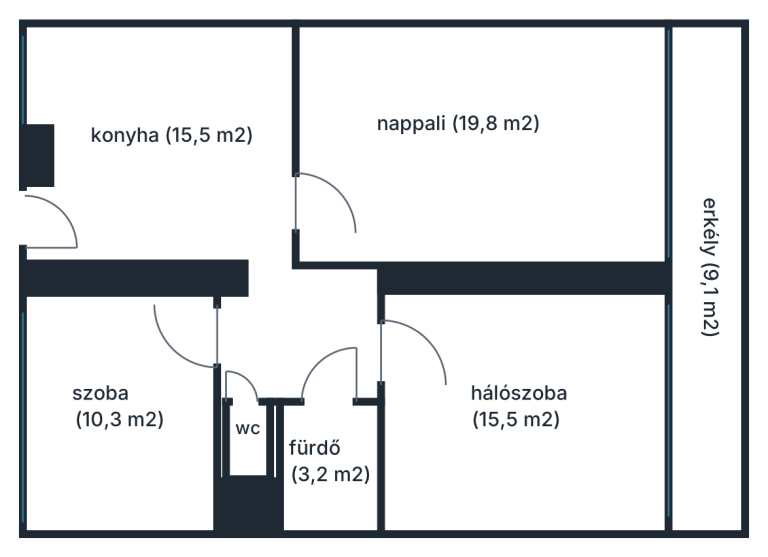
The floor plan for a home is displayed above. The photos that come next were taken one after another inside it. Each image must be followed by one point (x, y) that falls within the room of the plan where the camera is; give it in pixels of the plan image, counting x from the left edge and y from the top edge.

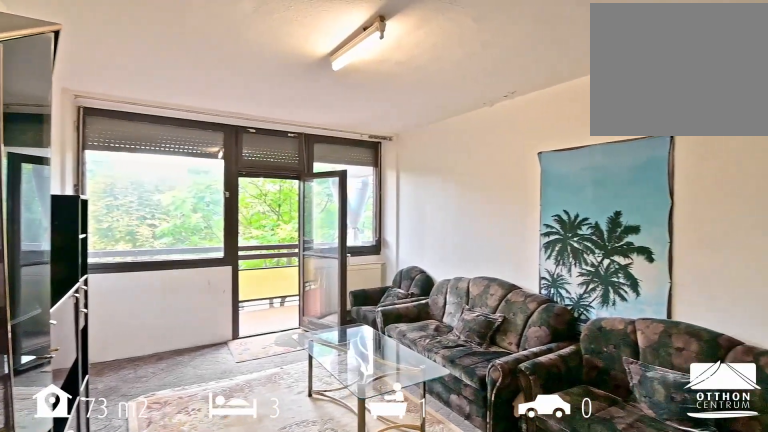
(480, 145)
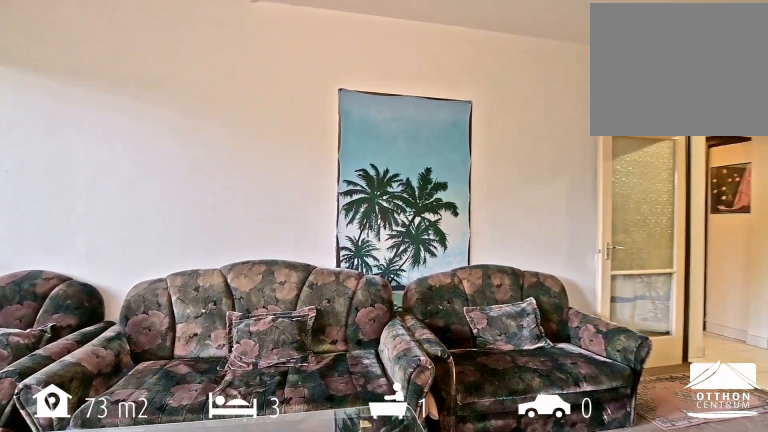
(480, 145)
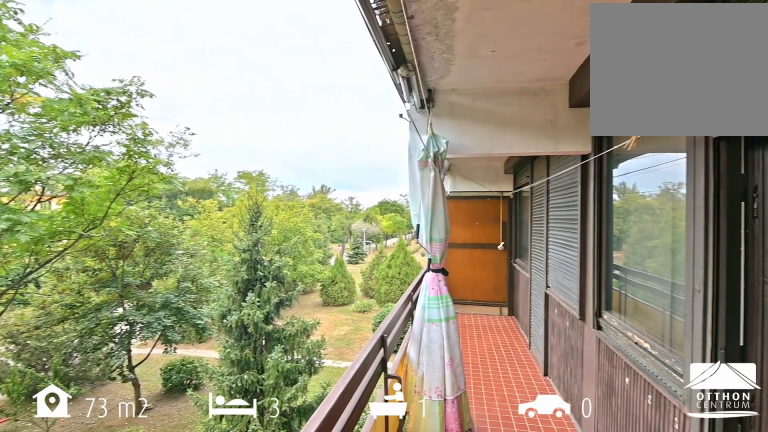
(706, 292)
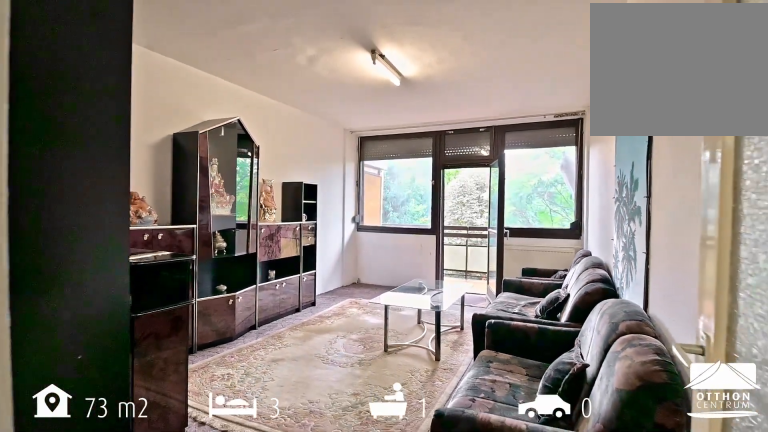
(480, 145)
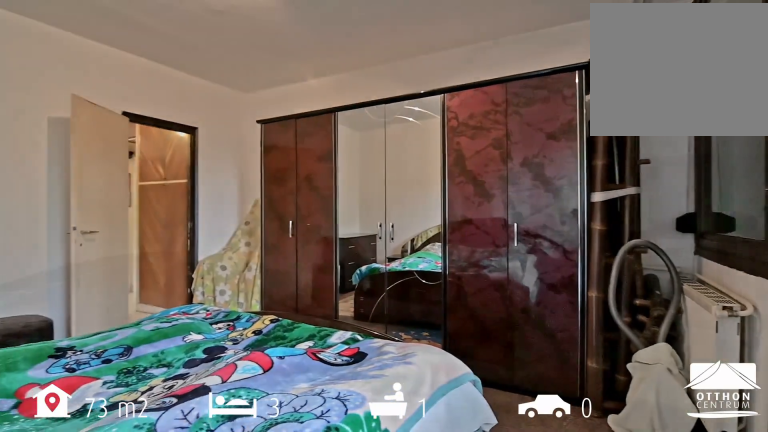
(529, 410)
